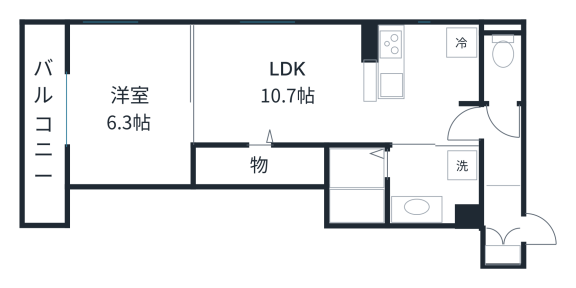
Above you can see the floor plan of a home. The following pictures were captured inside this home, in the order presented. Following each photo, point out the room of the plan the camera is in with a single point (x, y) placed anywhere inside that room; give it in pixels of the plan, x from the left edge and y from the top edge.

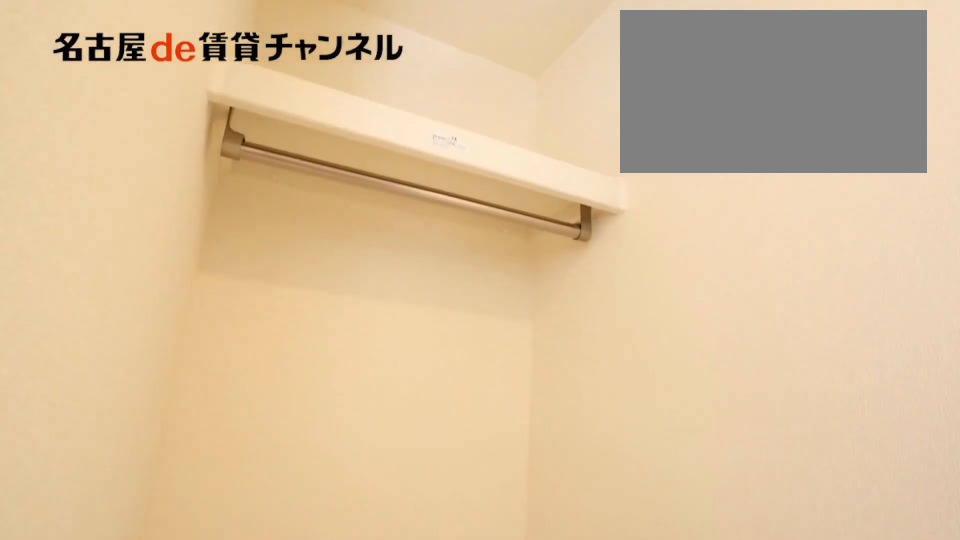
(259, 167)
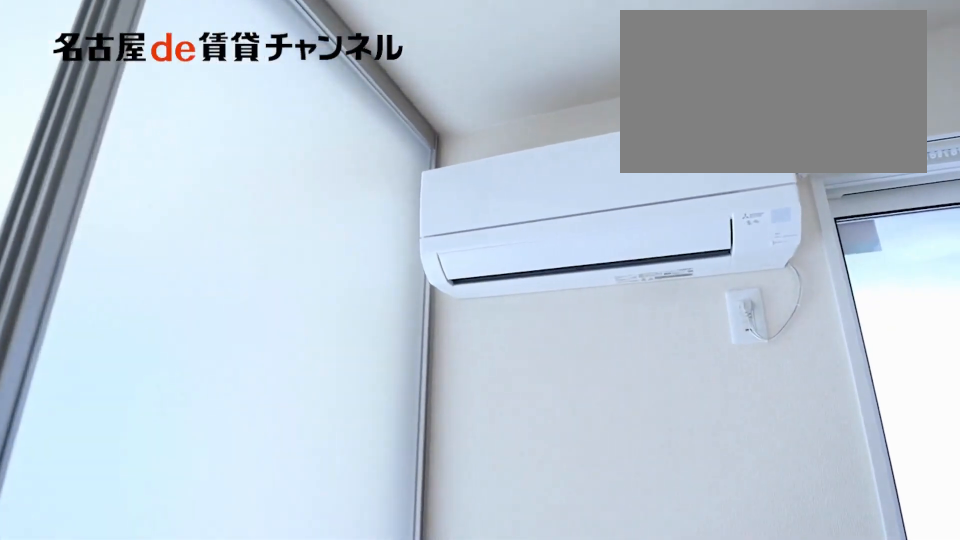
(279, 84)
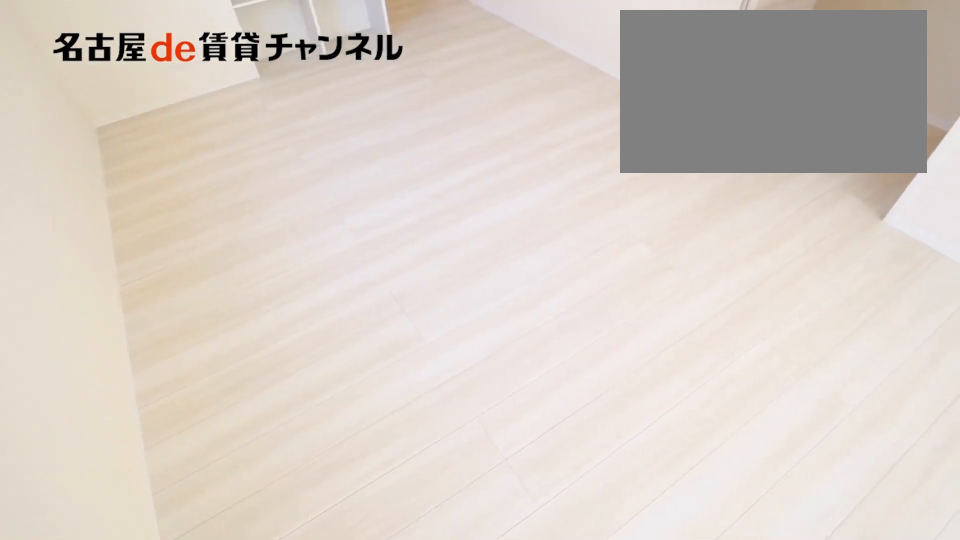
(279, 84)
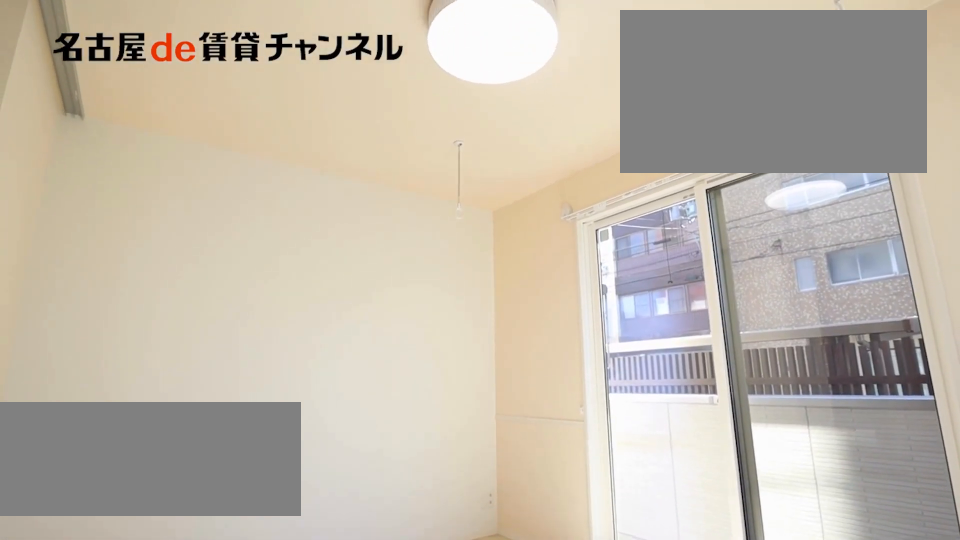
(129, 105)
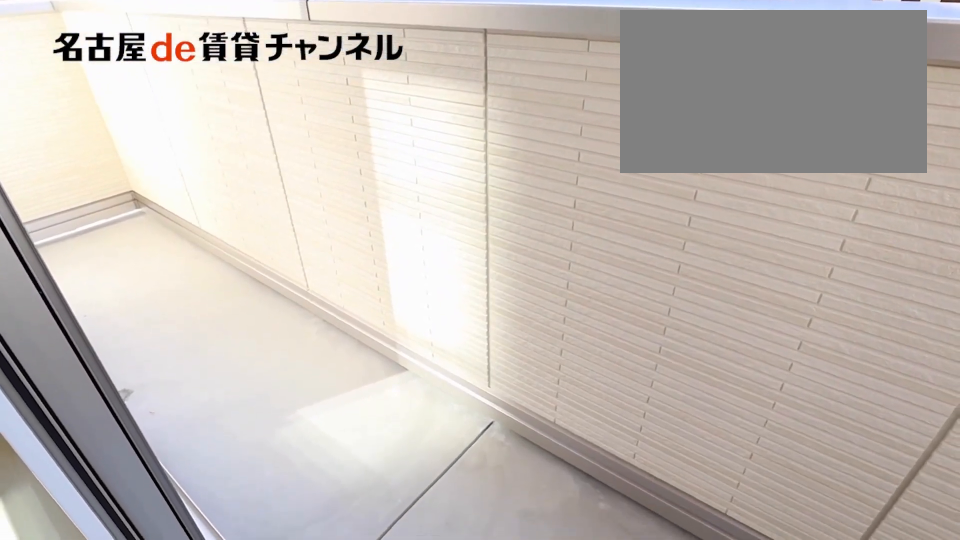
(44, 123)
